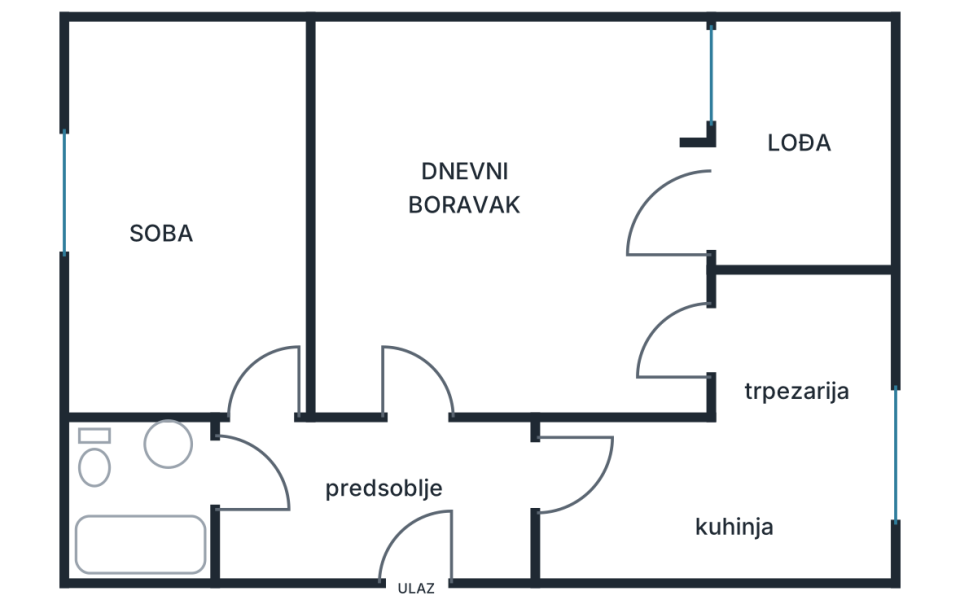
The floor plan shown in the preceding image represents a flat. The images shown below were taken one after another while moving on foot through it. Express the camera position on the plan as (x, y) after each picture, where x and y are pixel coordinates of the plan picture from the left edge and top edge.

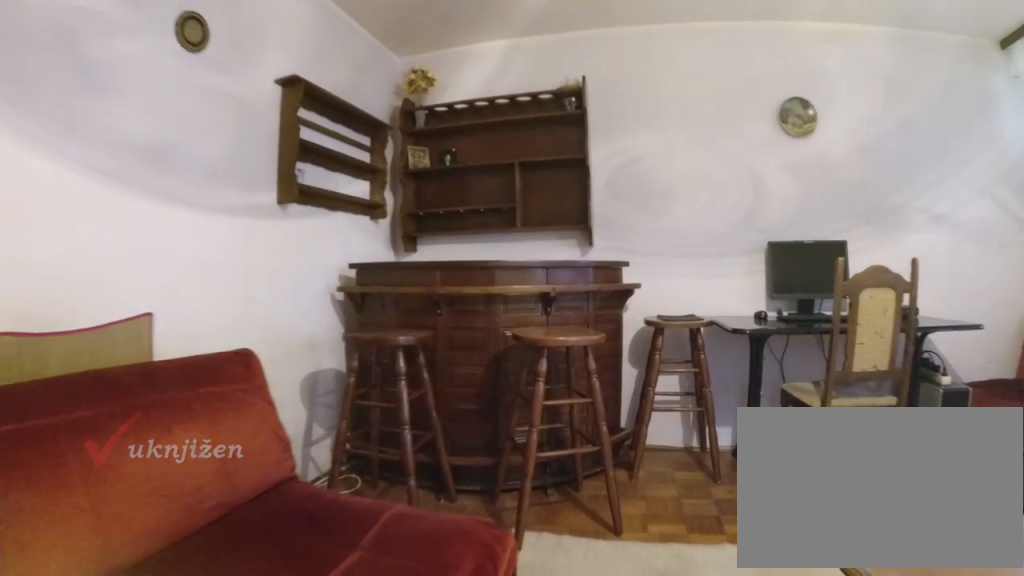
(432, 332)
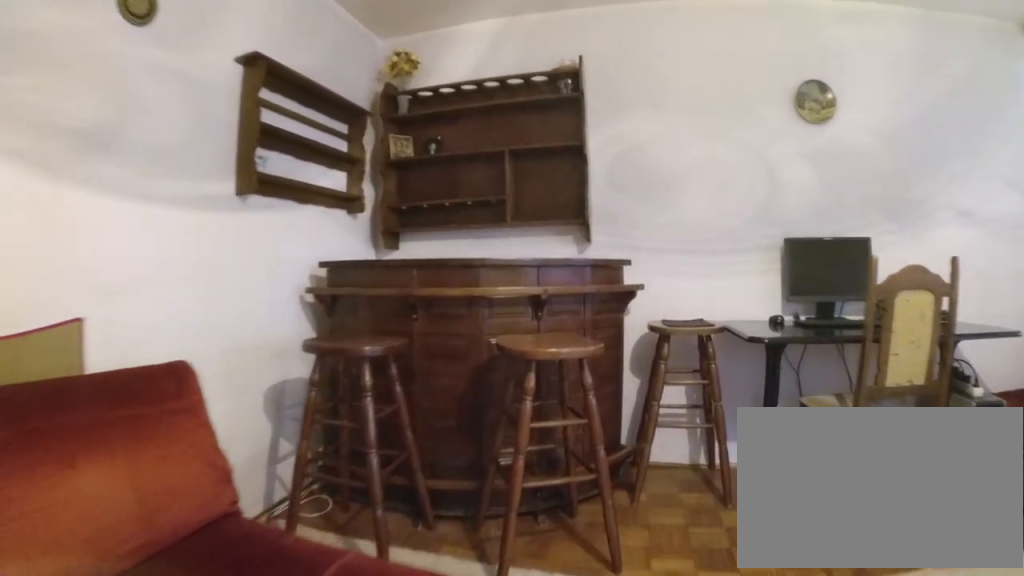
(432, 315)
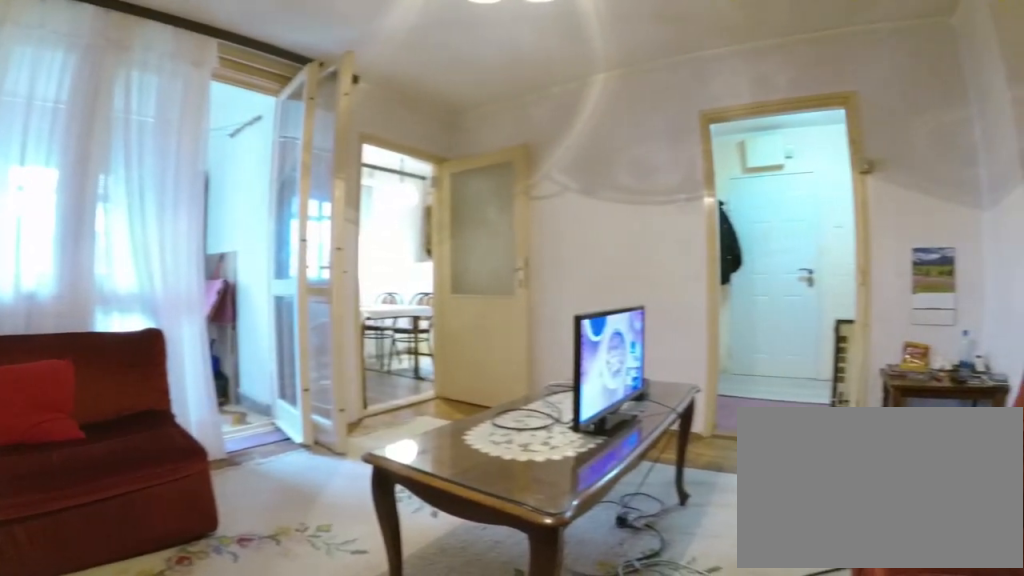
(394, 173)
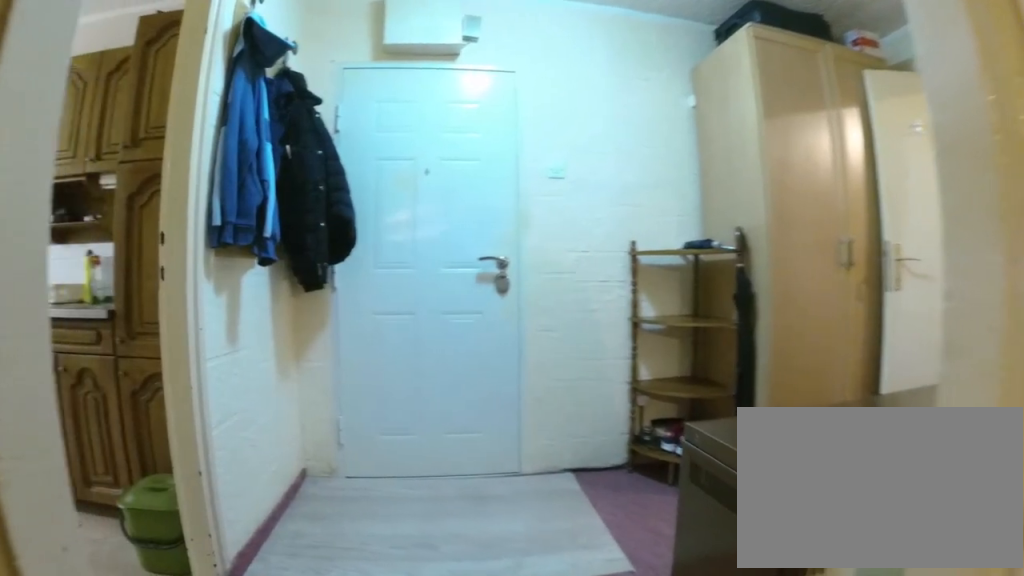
(434, 341)
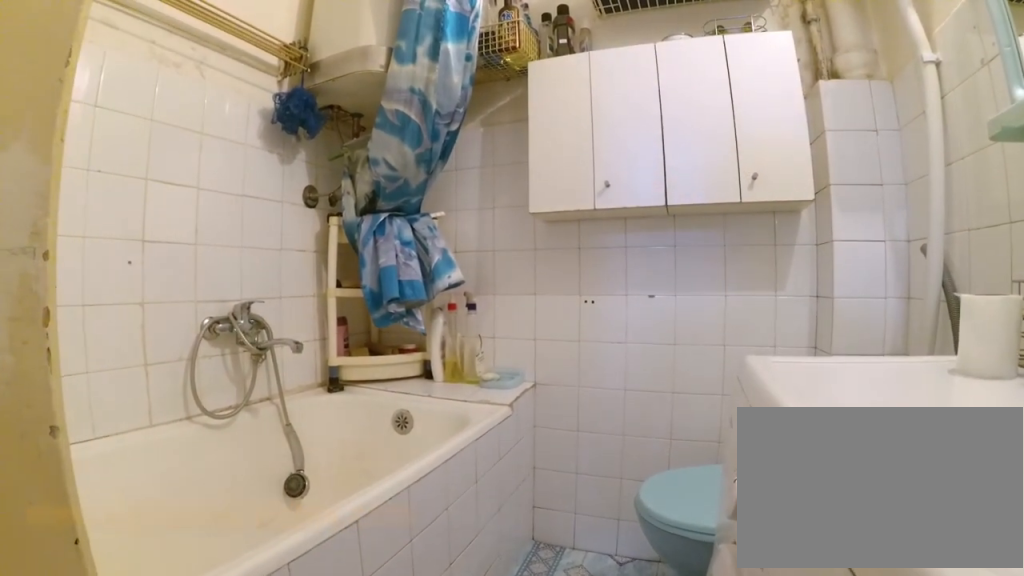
(230, 468)
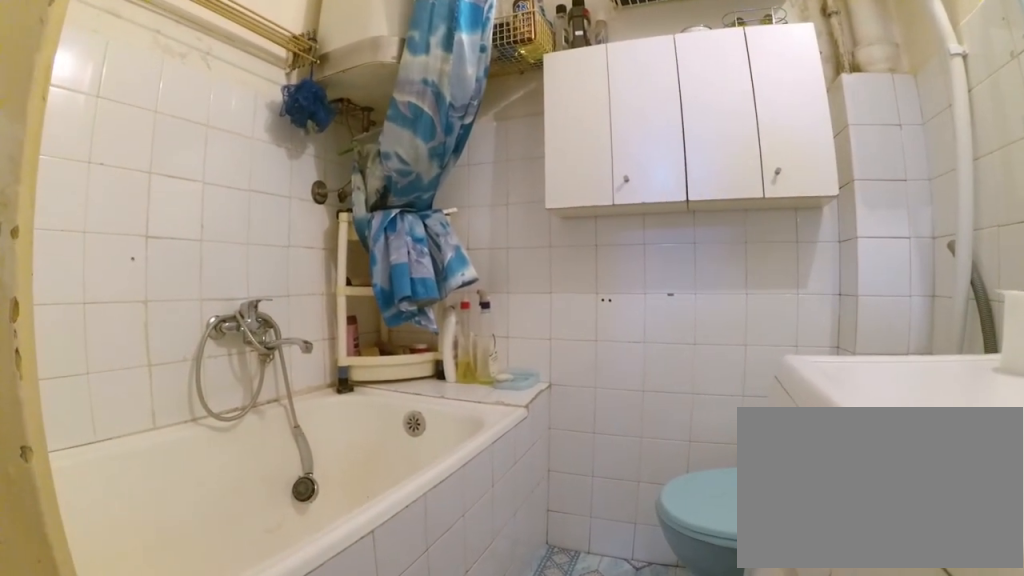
(230, 468)
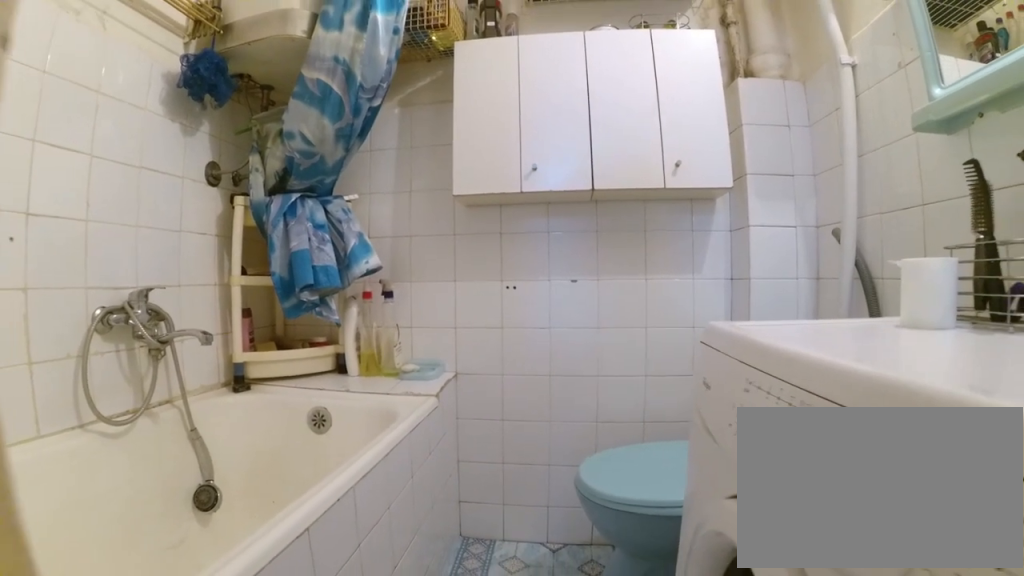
(232, 473)
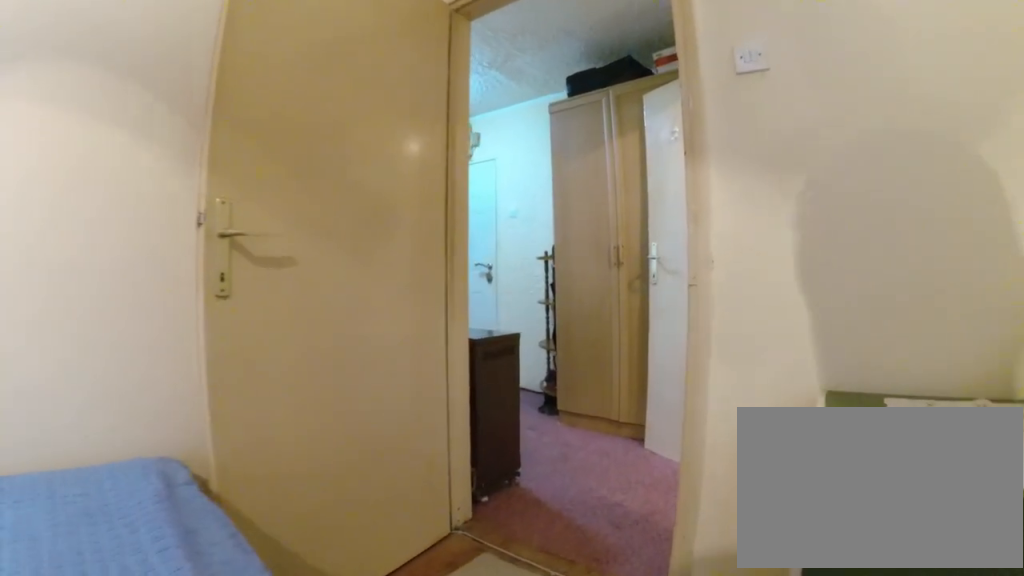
(198, 264)
